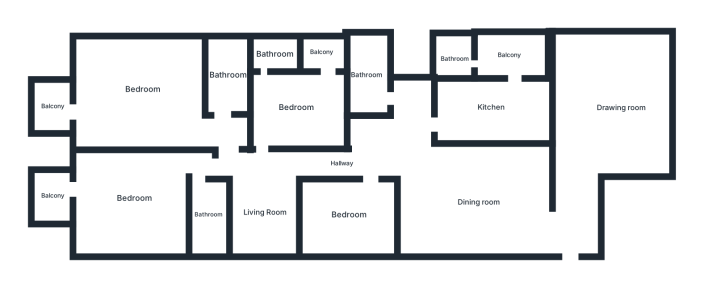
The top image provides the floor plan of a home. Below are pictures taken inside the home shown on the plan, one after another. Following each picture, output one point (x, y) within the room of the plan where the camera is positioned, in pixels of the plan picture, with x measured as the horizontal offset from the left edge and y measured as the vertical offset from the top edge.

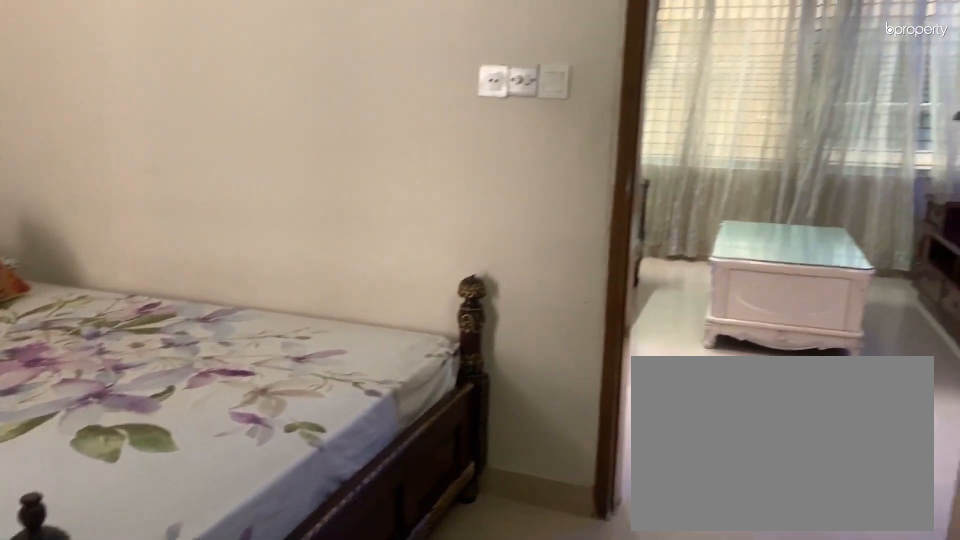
(297, 107)
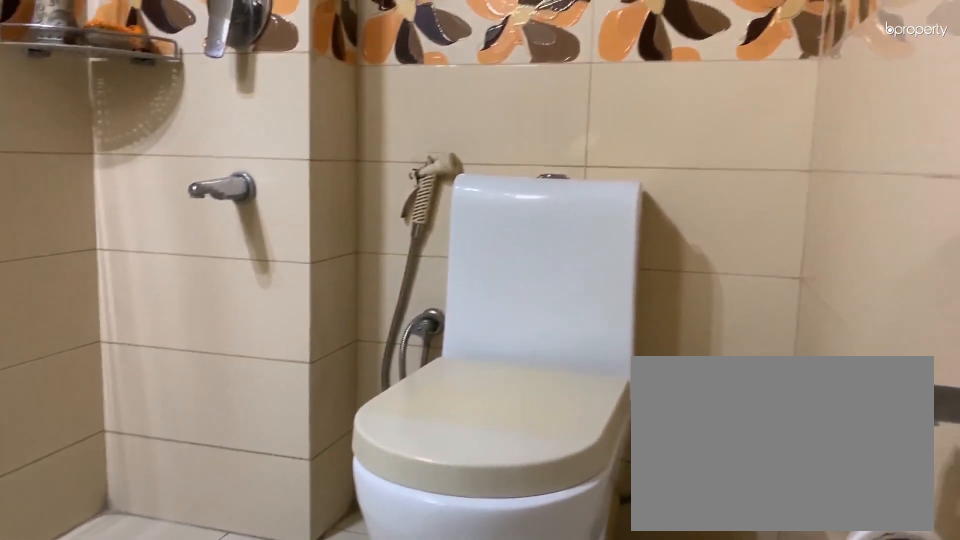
(275, 54)
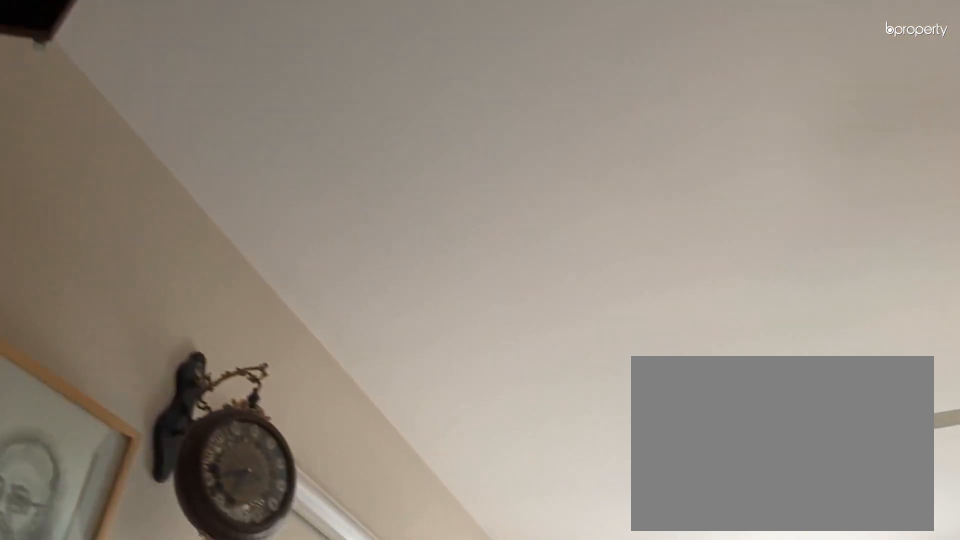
(141, 89)
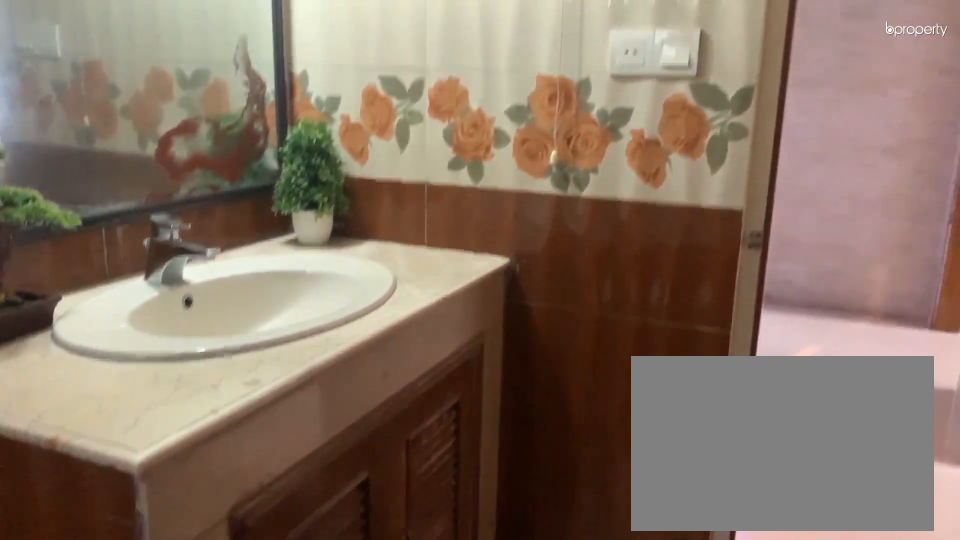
(227, 75)
